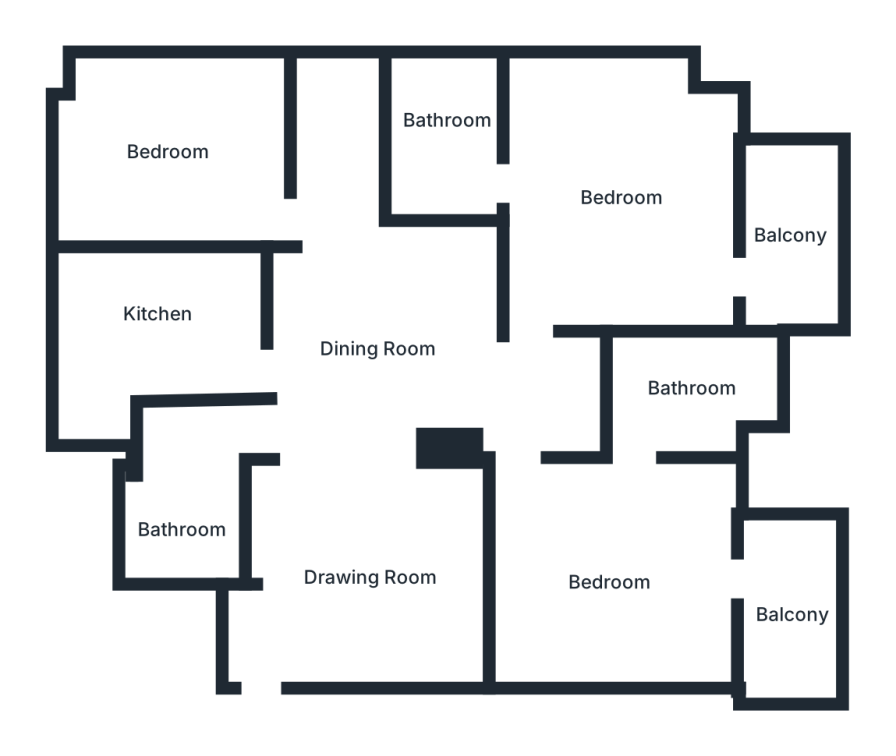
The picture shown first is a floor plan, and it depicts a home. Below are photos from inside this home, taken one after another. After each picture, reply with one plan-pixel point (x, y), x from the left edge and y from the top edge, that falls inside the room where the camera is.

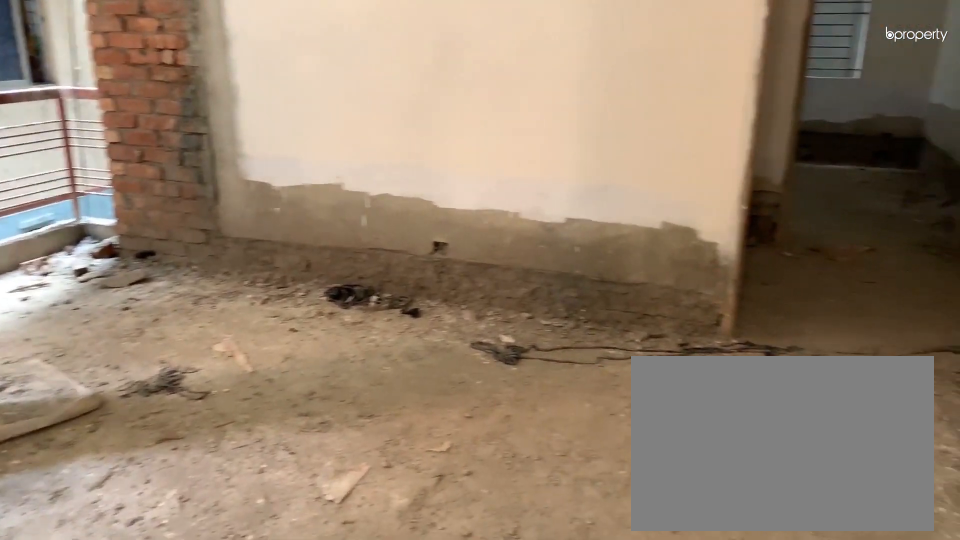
(611, 187)
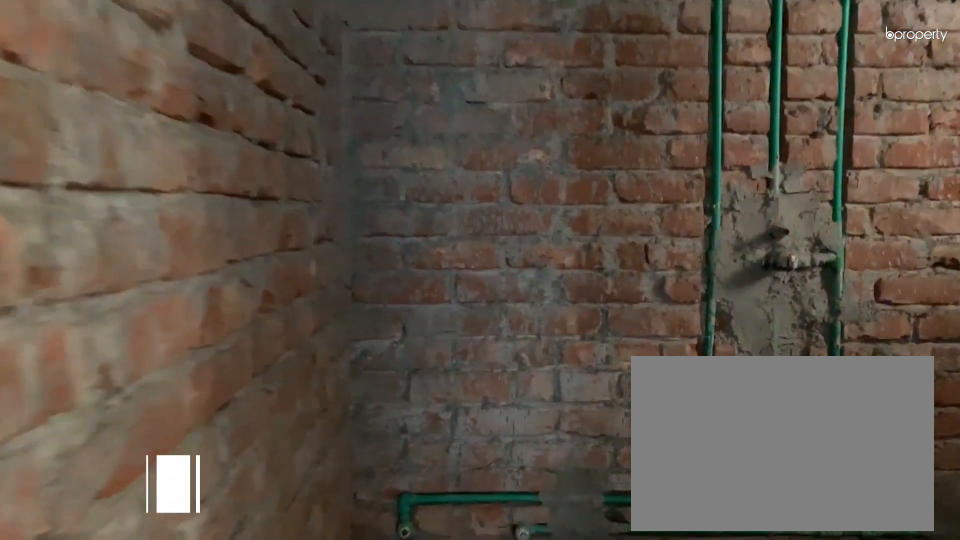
(443, 143)
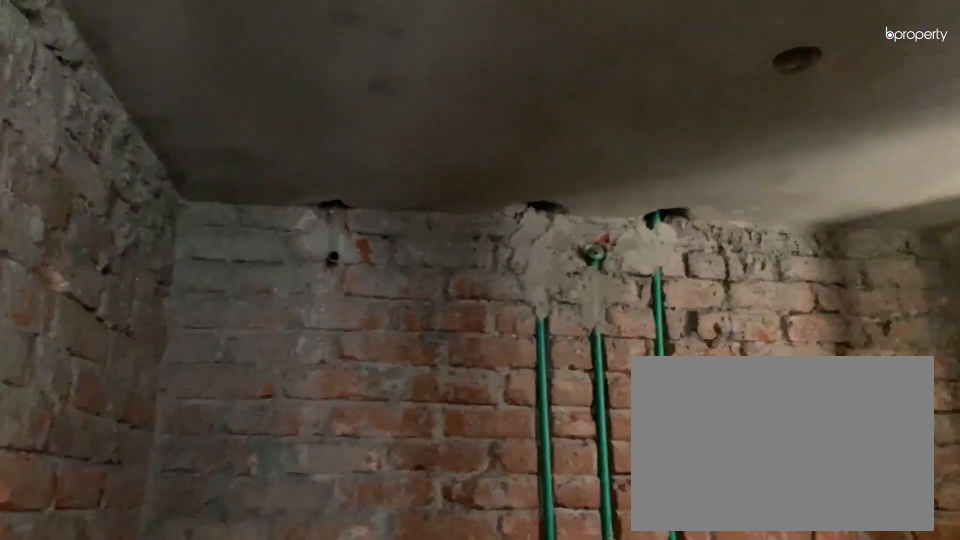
(443, 143)
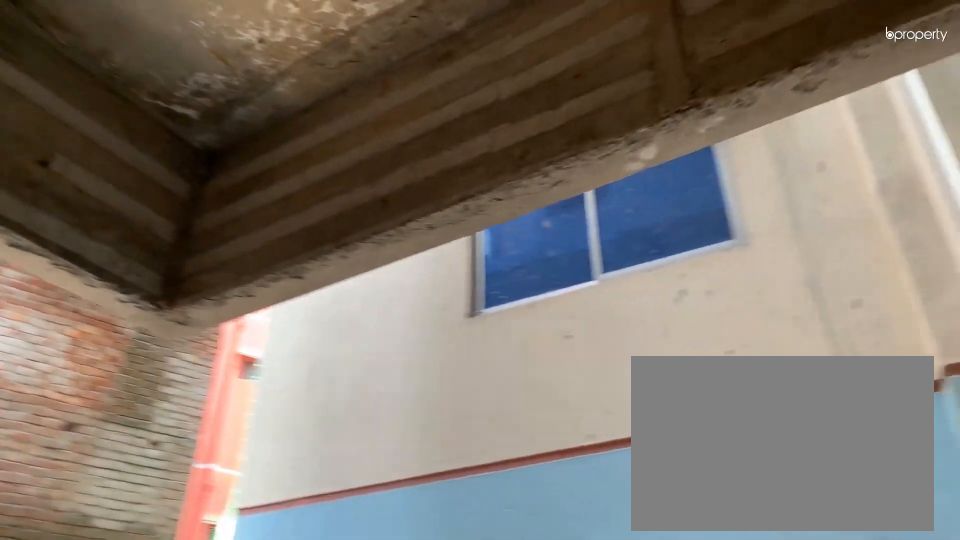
(796, 223)
